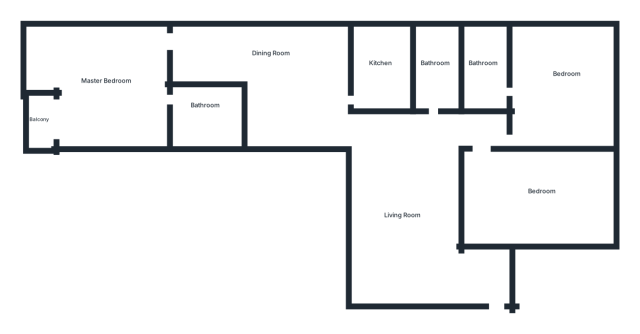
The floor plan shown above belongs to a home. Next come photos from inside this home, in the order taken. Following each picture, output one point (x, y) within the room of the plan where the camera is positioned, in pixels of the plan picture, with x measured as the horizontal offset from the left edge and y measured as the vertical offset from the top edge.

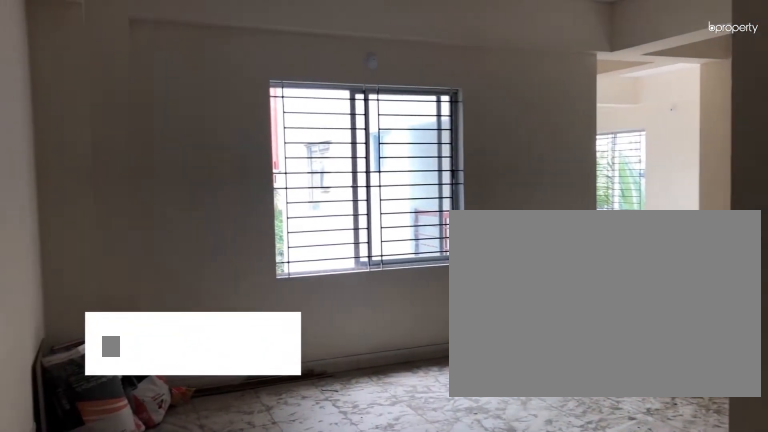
(469, 288)
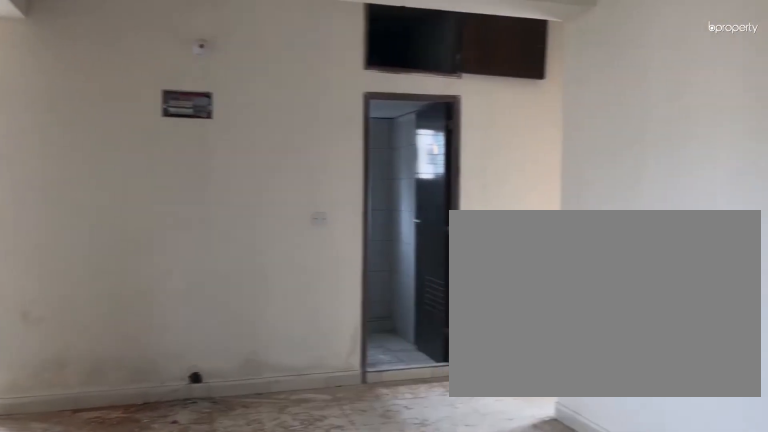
(393, 211)
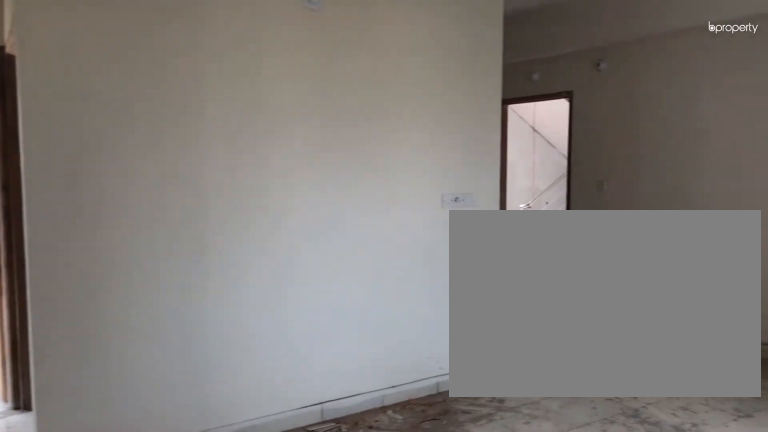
(389, 207)
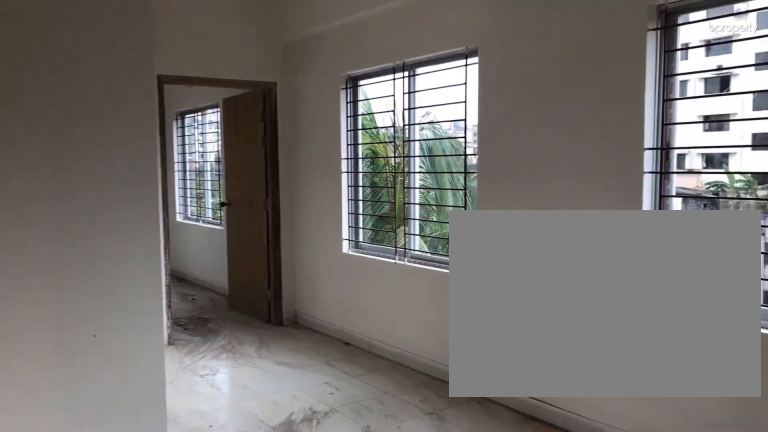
(292, 67)
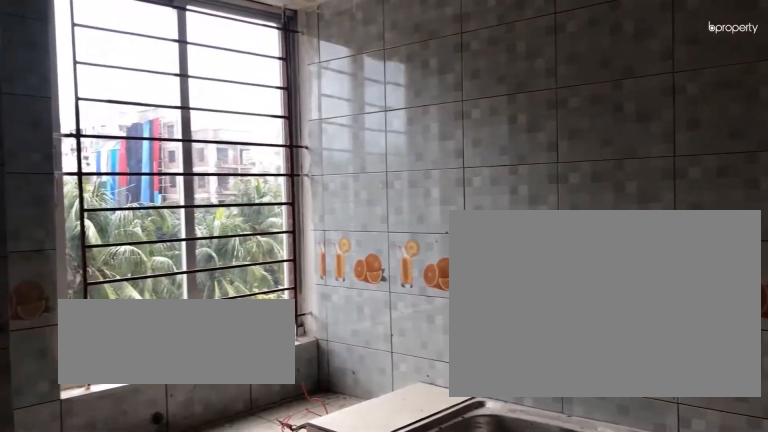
(380, 71)
